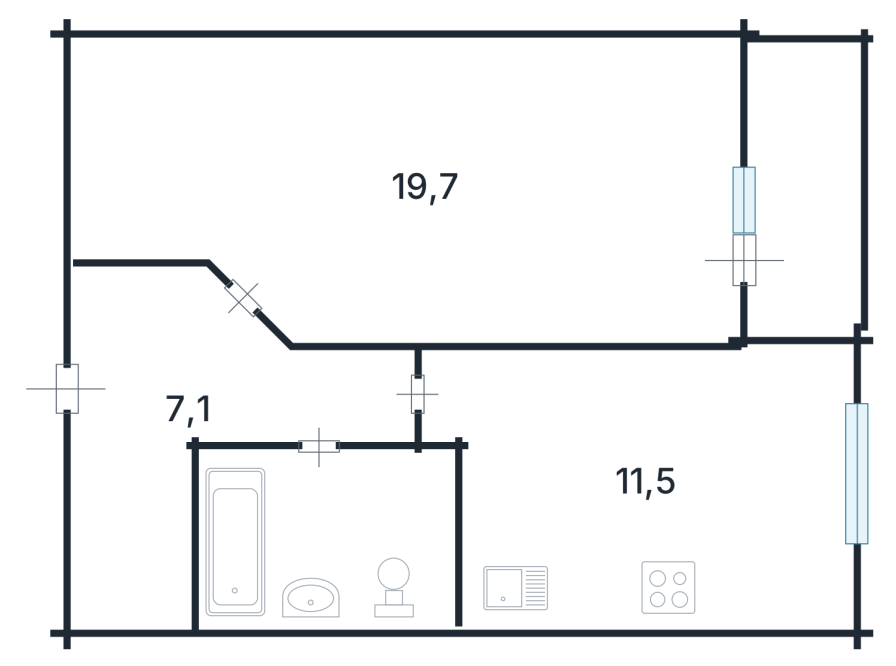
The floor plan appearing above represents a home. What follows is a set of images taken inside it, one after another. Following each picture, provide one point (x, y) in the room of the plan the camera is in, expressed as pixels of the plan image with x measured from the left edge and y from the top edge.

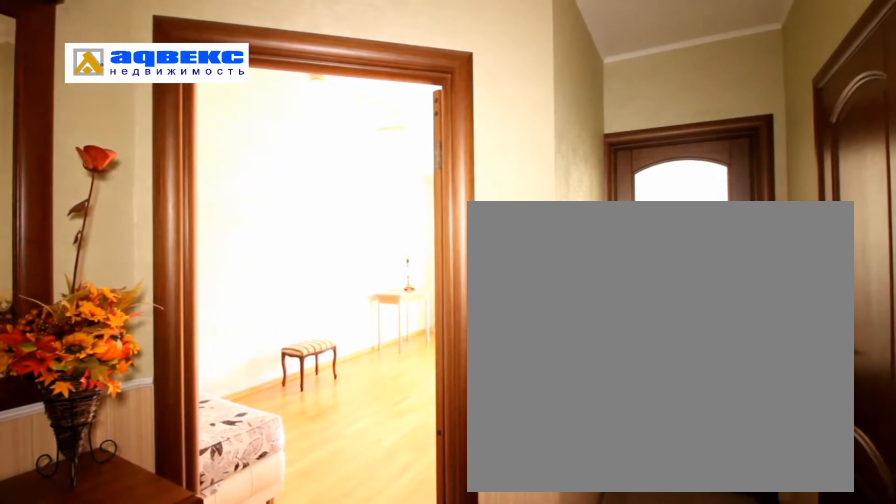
(264, 429)
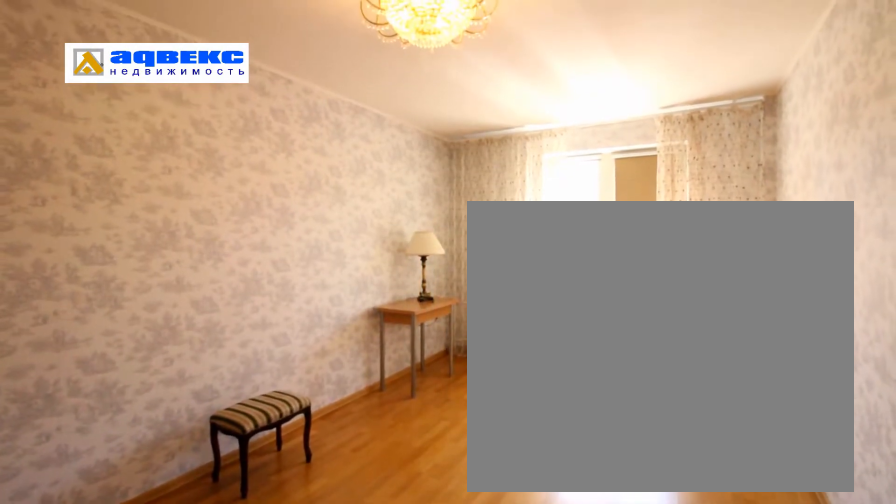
(485, 228)
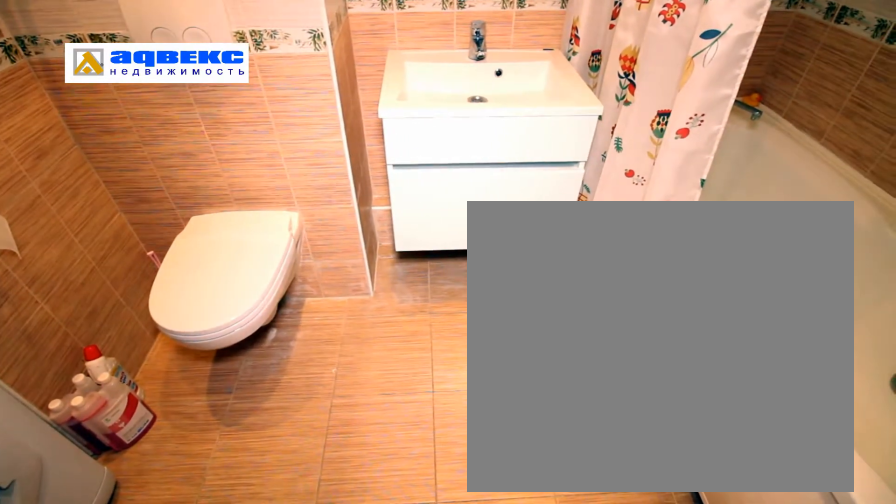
(319, 591)
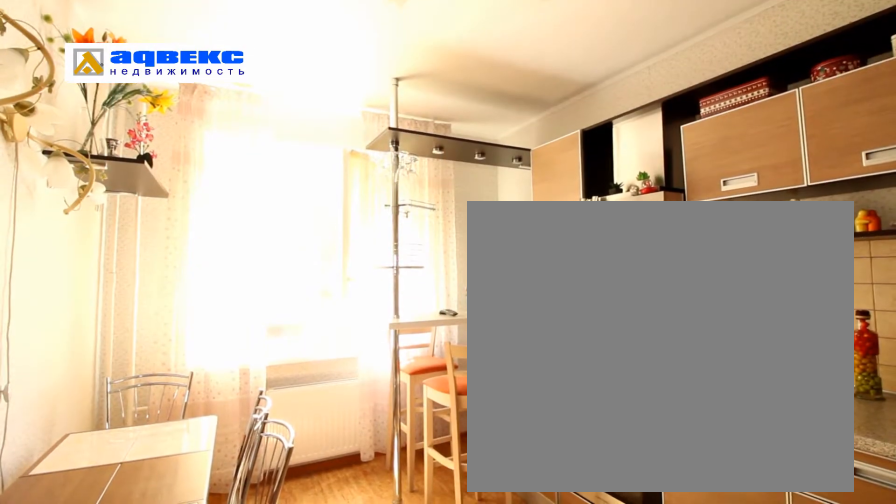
(586, 519)
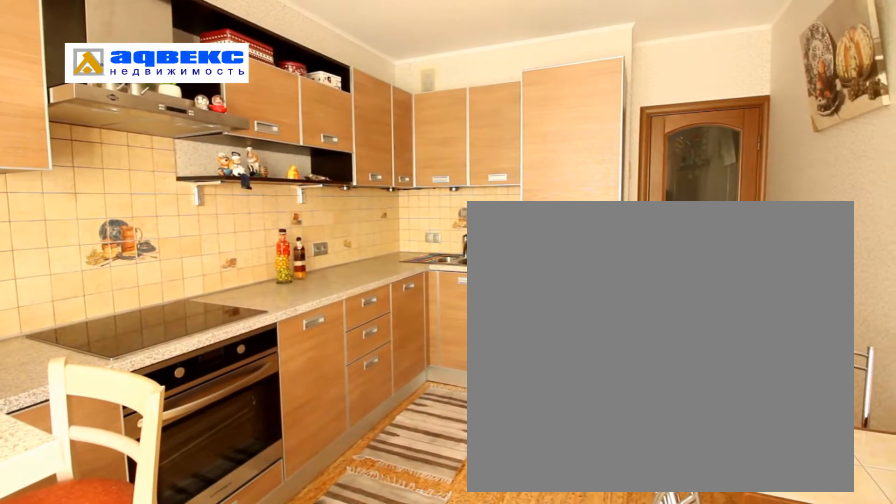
(587, 519)
